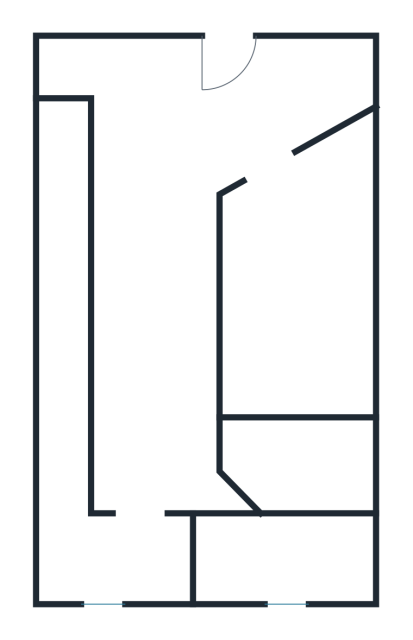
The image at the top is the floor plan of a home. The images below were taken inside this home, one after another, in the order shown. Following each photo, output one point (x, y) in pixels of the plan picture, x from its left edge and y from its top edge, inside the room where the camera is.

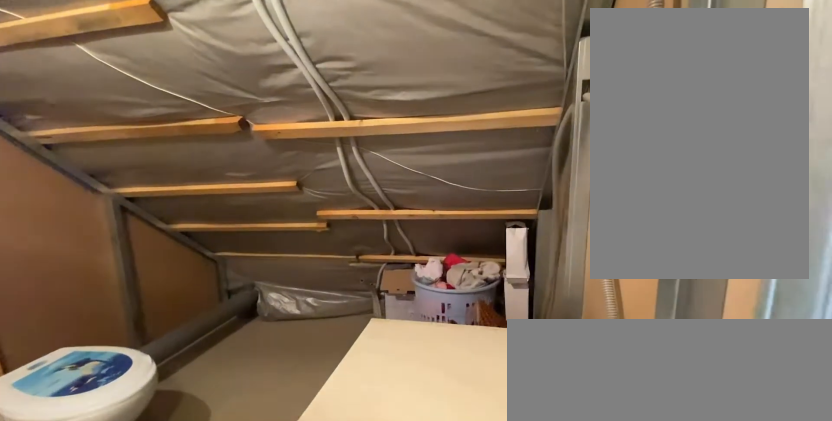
(300, 468)
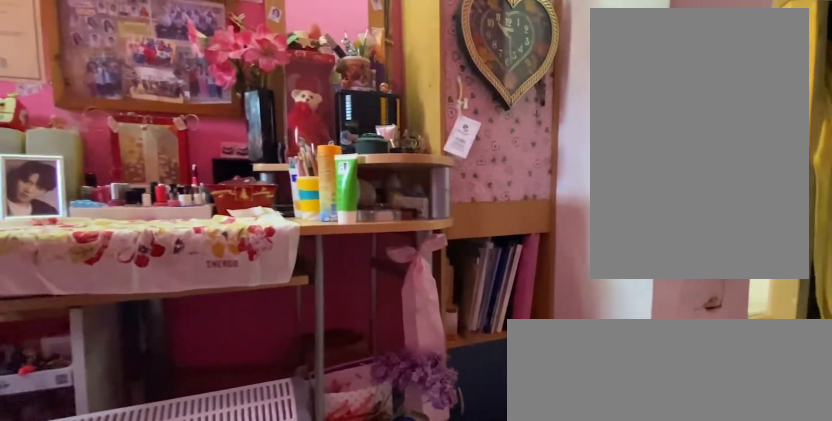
(278, 563)
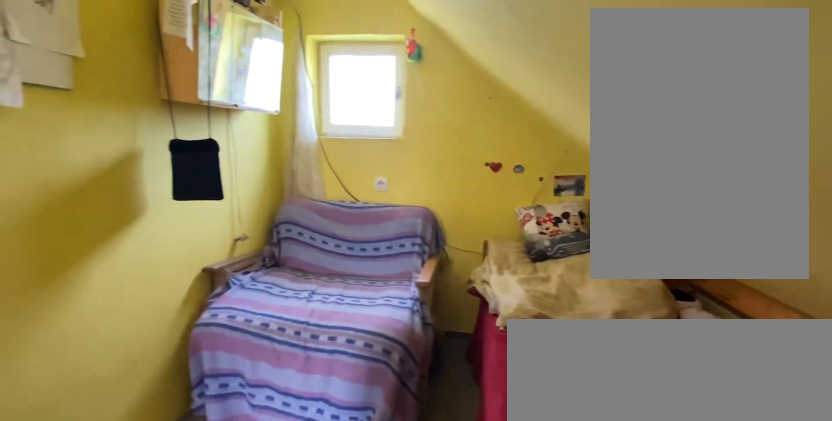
(109, 563)
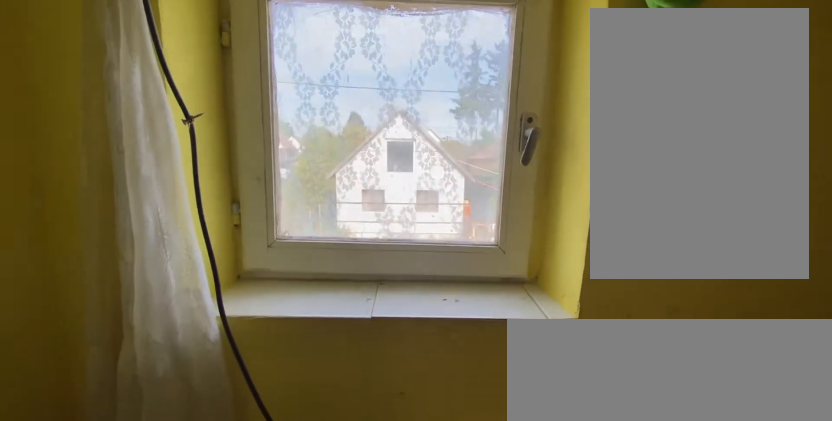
(109, 563)
